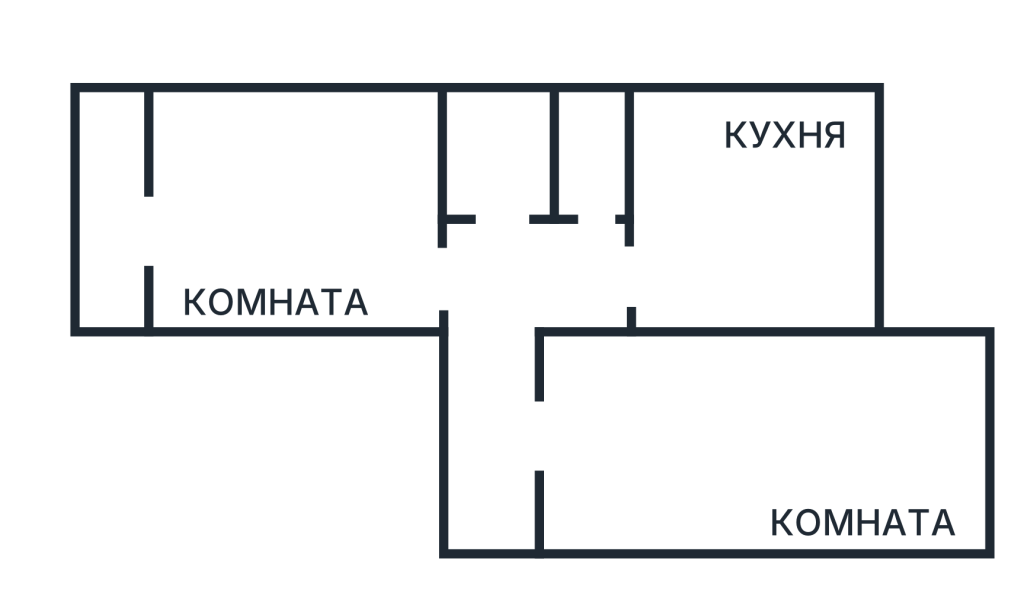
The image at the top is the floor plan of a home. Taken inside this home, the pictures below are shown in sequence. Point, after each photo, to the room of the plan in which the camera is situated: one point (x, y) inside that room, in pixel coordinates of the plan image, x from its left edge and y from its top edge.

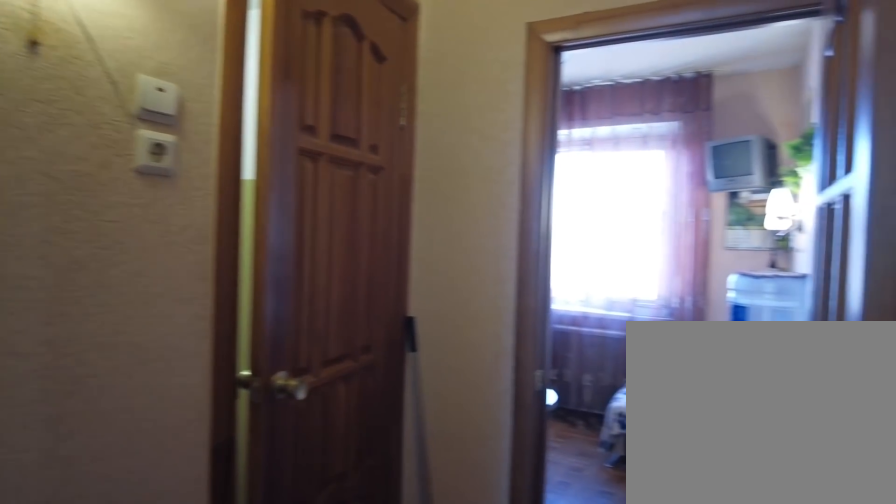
(503, 361)
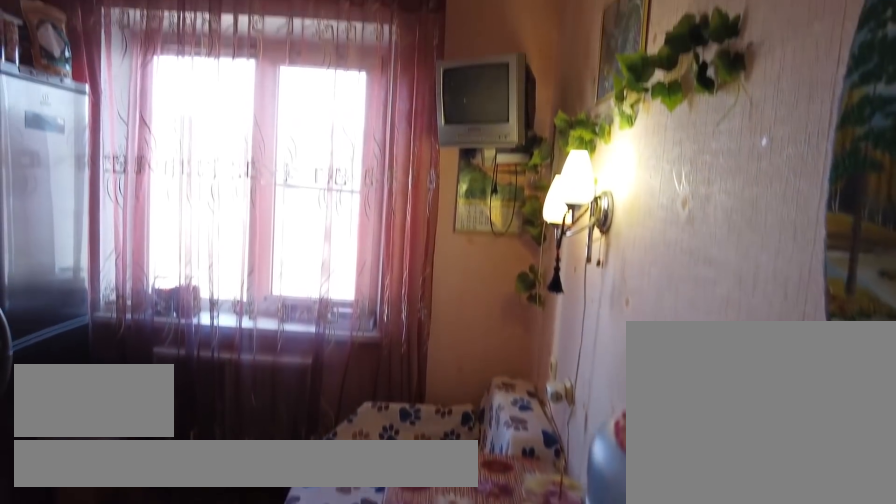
(689, 281)
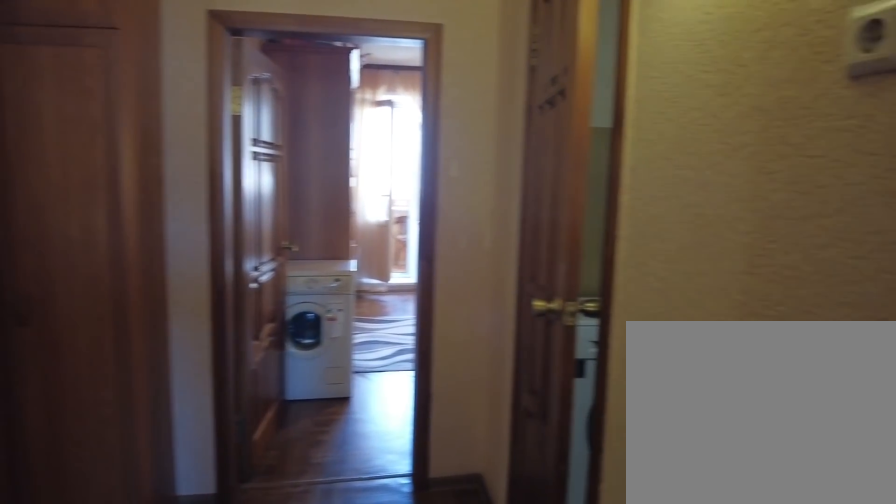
(629, 277)
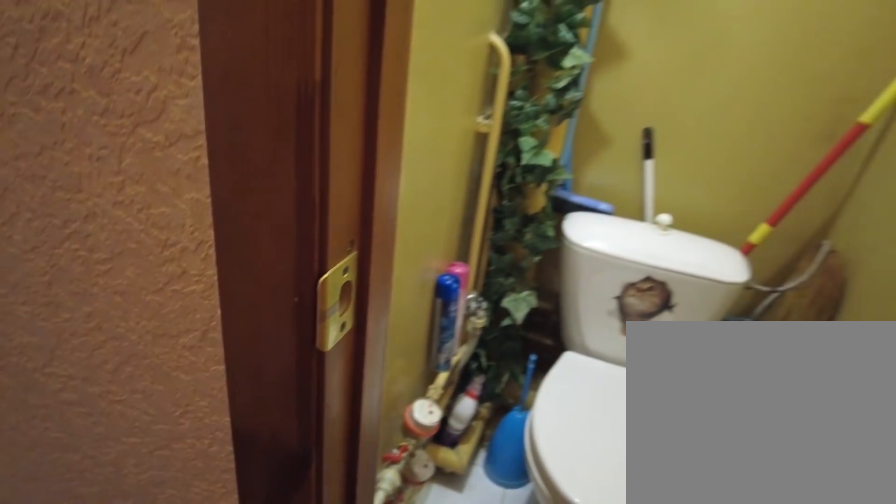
(595, 277)
